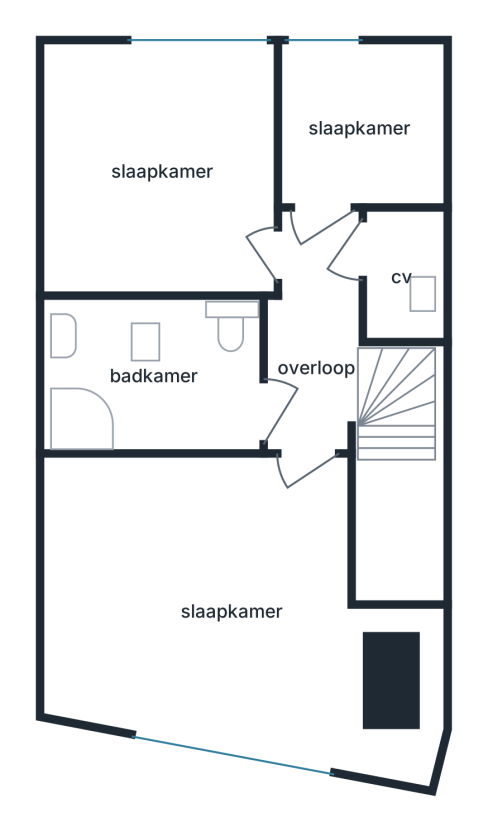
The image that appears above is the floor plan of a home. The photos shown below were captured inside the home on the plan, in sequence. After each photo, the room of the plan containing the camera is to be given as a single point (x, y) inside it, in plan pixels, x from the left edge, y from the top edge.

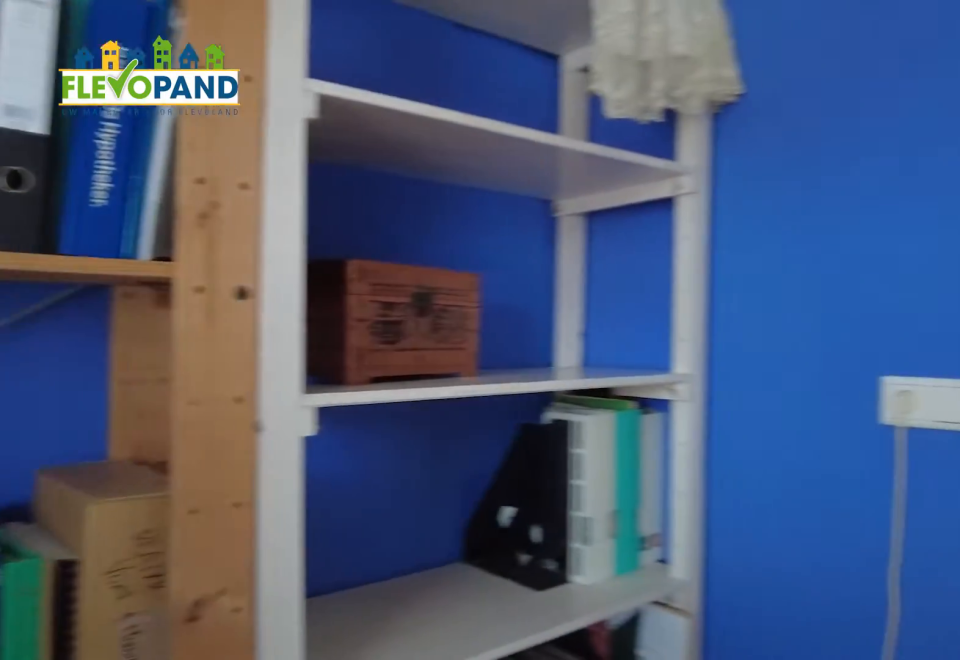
(357, 126)
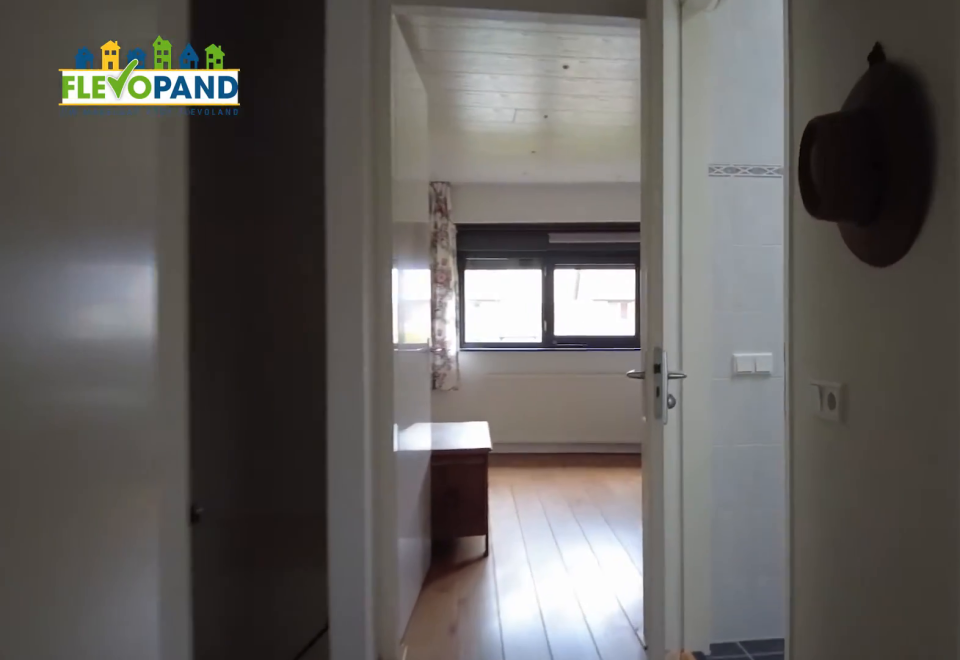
(313, 330)
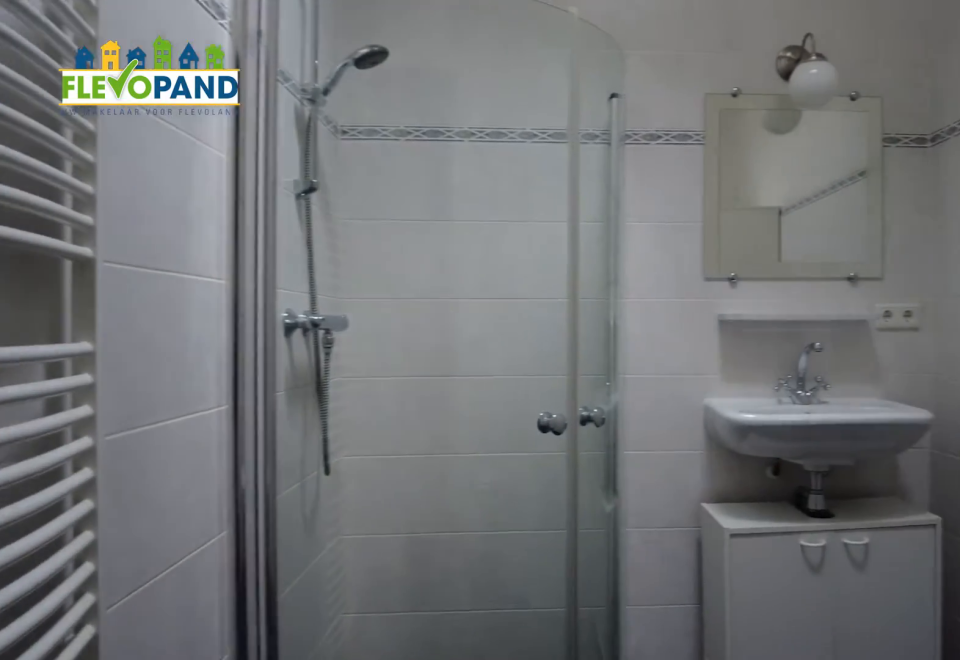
(78, 421)
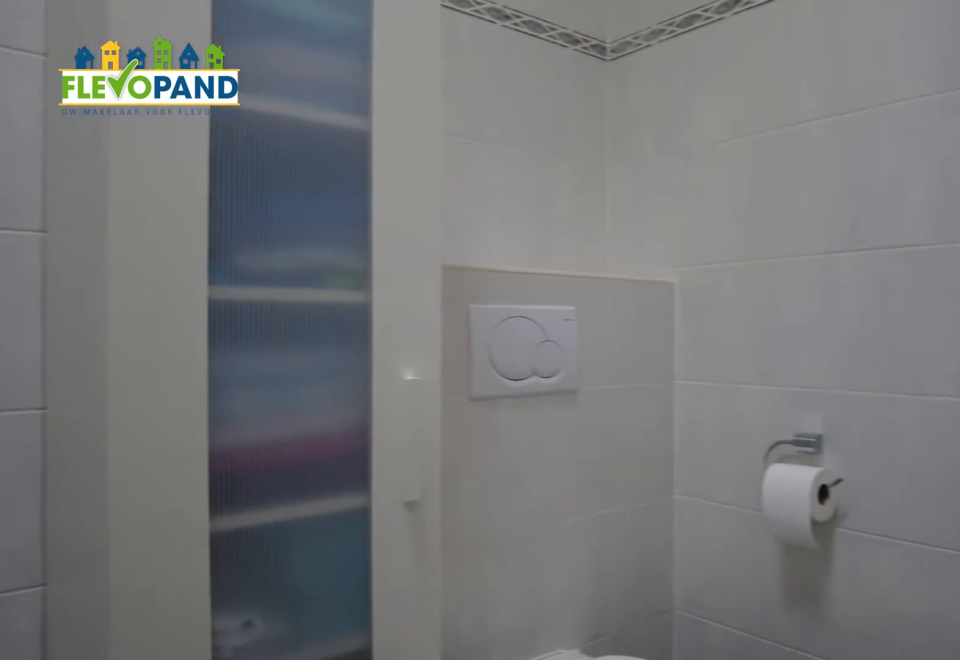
(78, 421)
